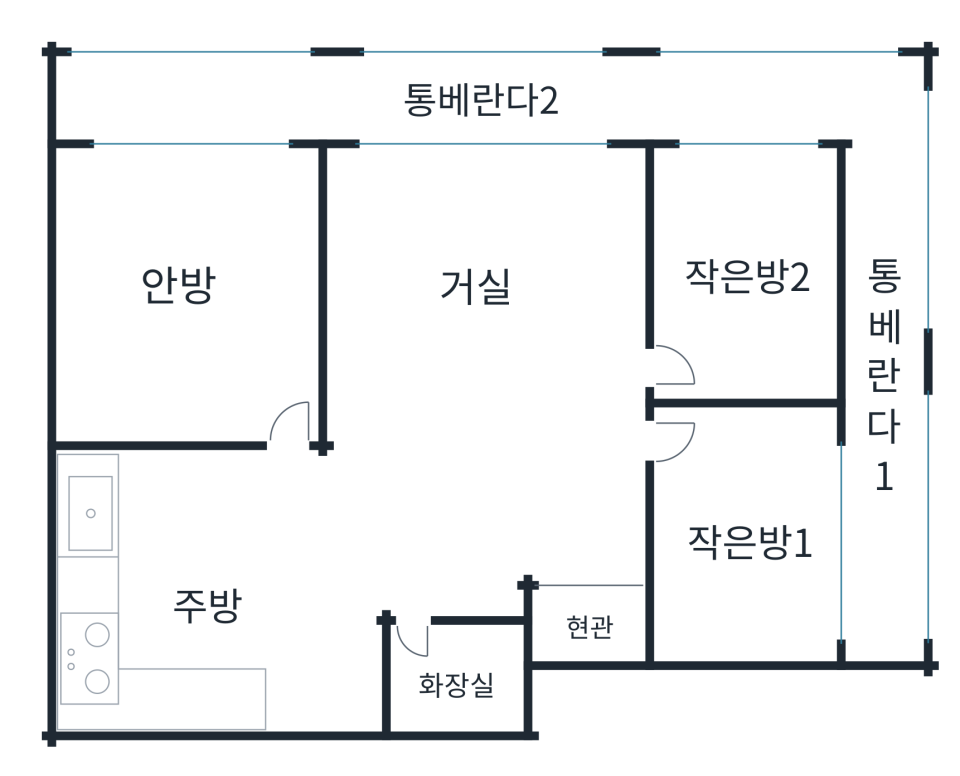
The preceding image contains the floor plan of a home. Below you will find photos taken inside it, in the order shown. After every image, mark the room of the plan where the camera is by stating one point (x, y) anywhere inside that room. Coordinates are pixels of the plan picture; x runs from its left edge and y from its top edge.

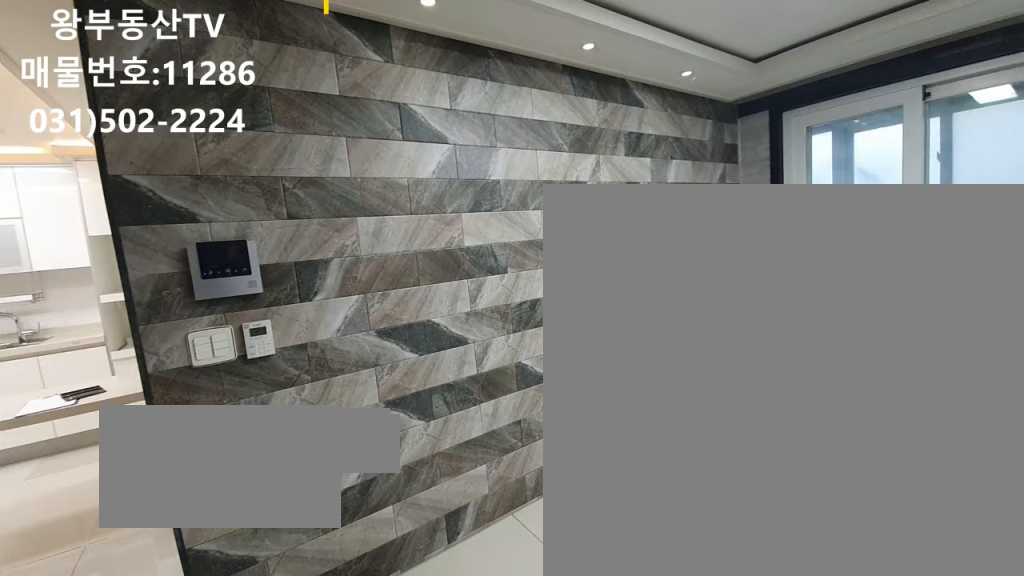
(476, 283)
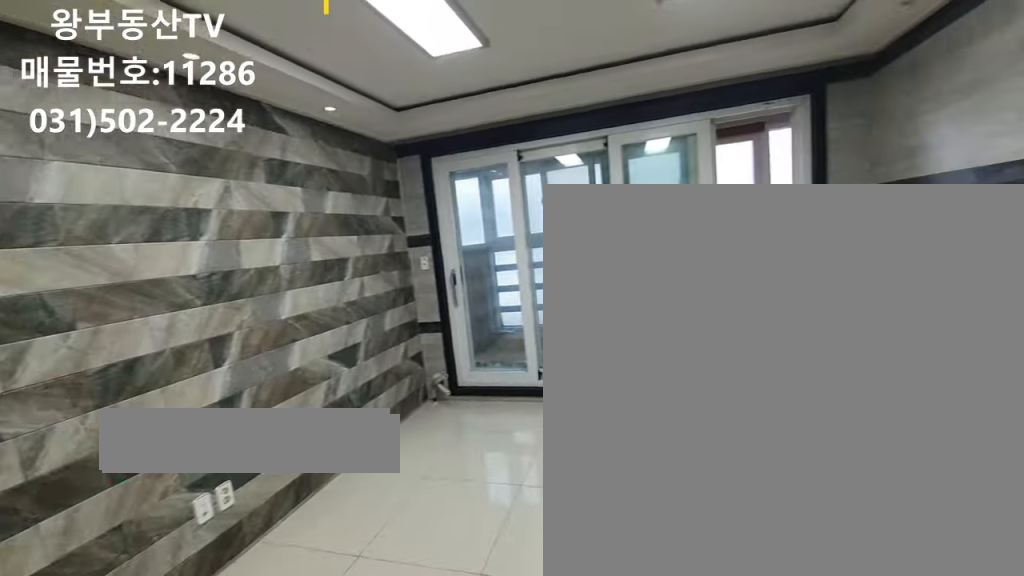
(476, 283)
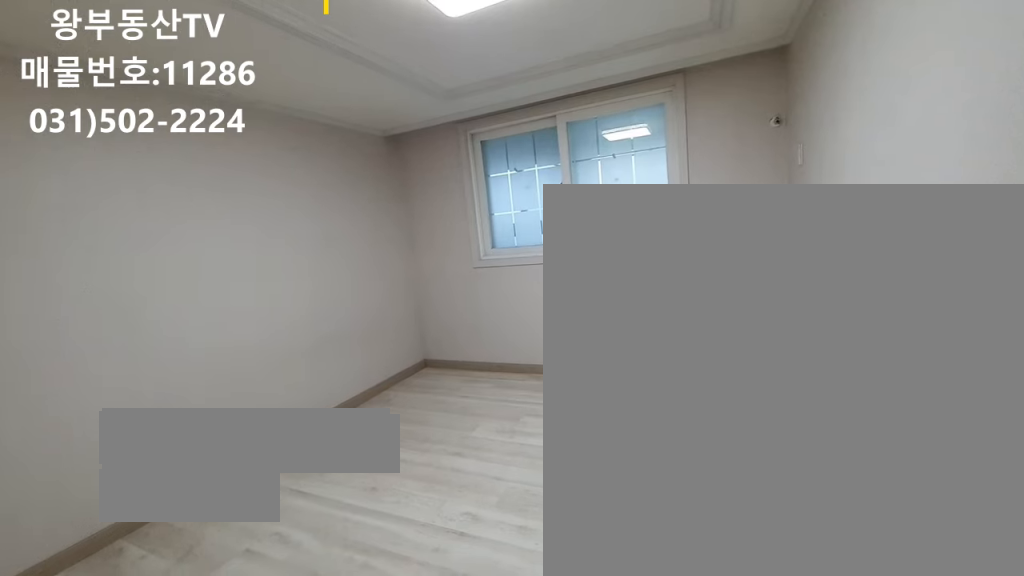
(175, 284)
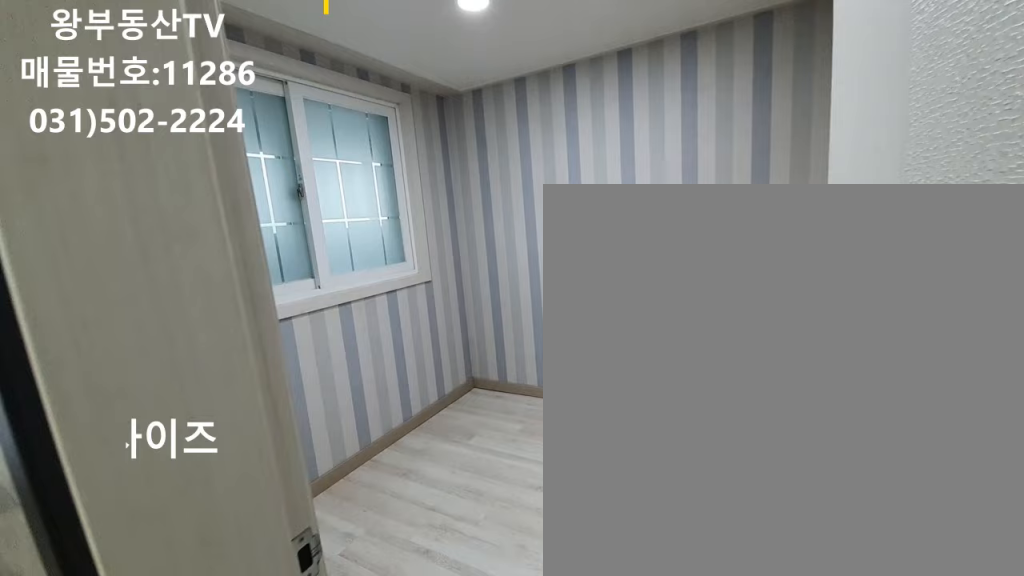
(749, 265)
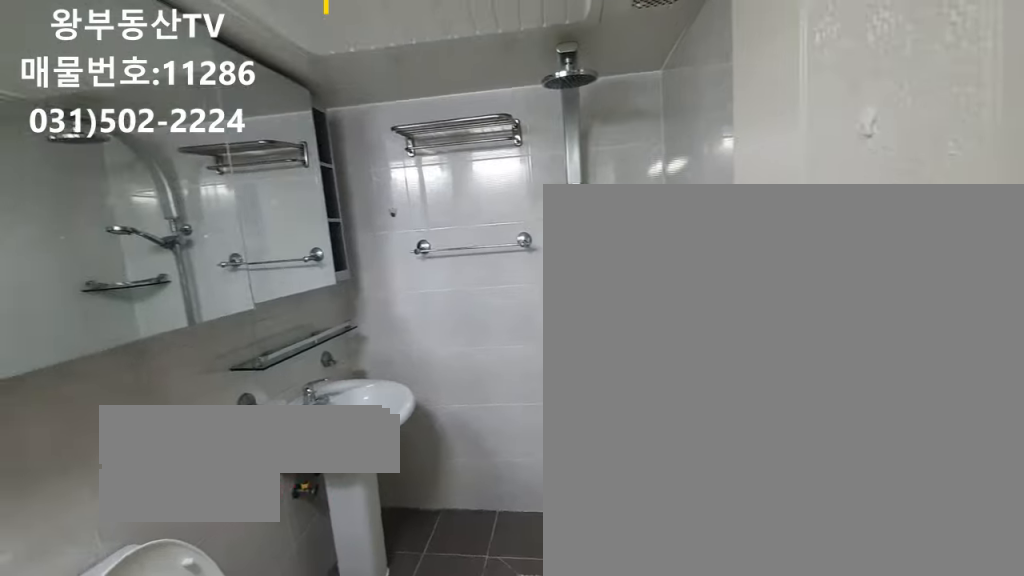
(463, 668)
